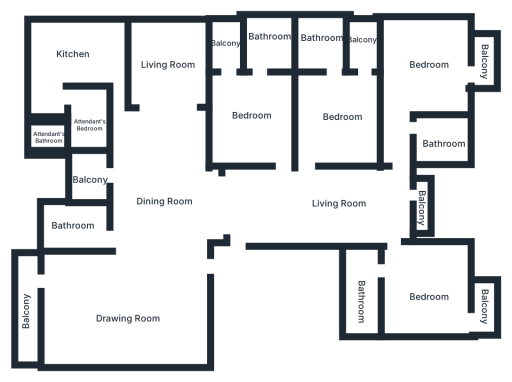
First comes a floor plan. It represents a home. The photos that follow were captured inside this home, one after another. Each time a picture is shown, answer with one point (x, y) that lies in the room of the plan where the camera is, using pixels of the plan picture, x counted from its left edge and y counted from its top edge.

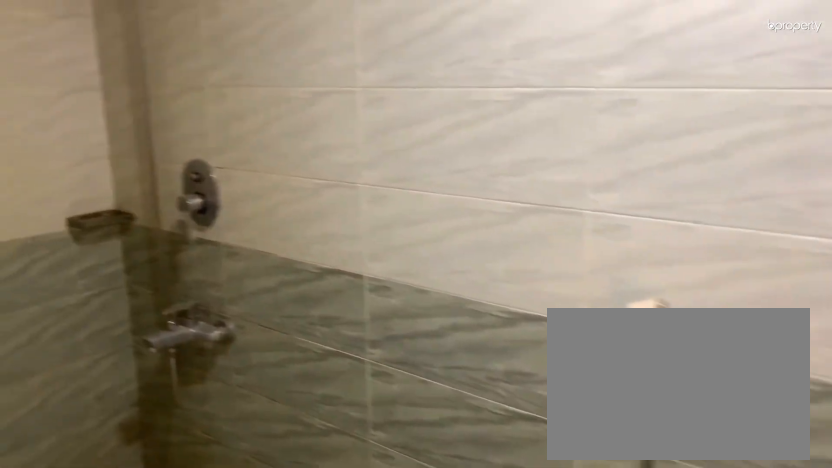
(442, 140)
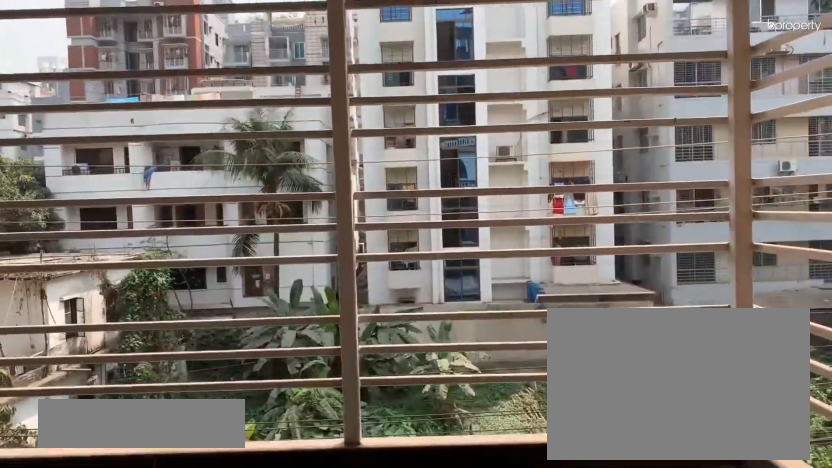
(484, 55)
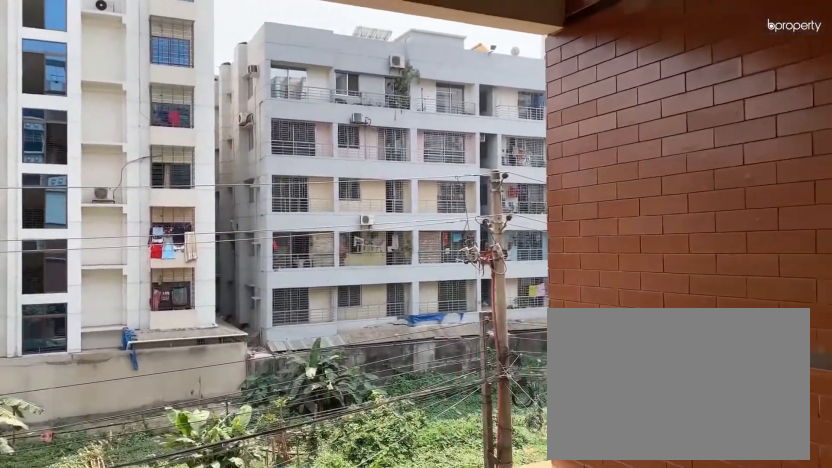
(422, 209)
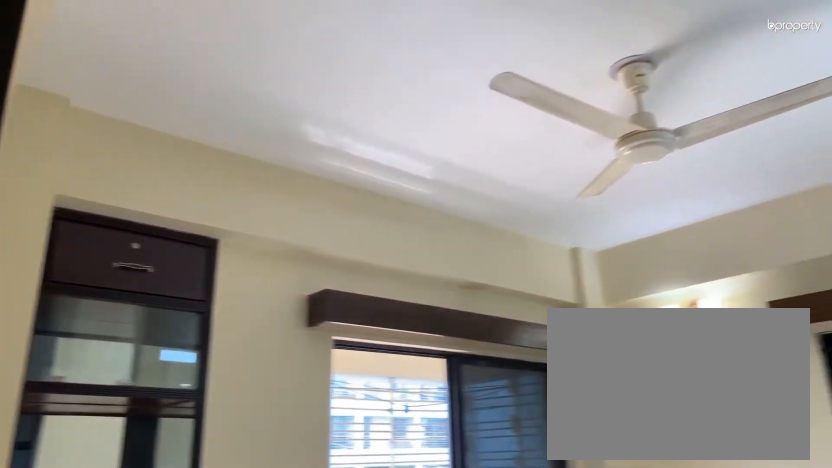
(422, 290)
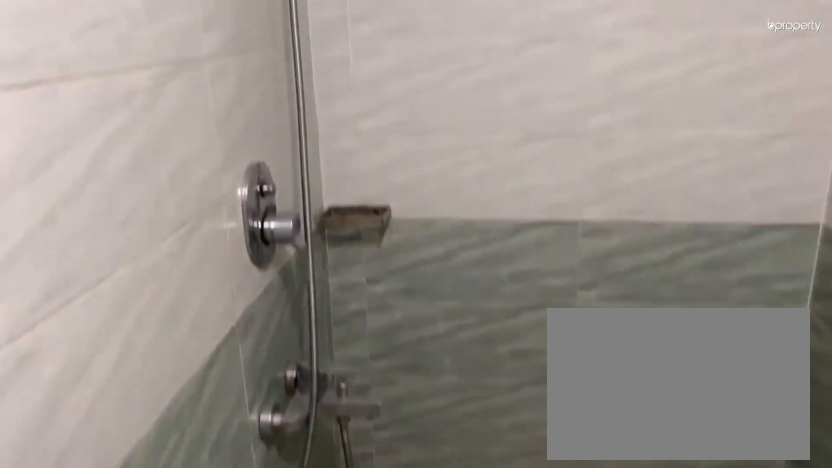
(361, 296)
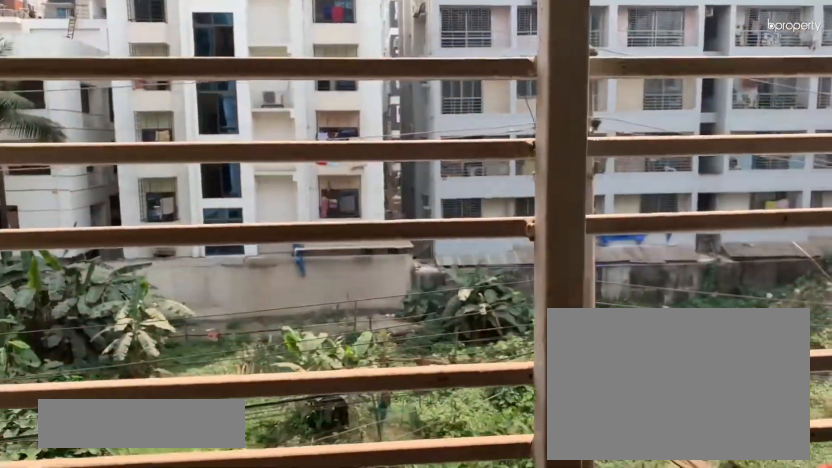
(487, 301)
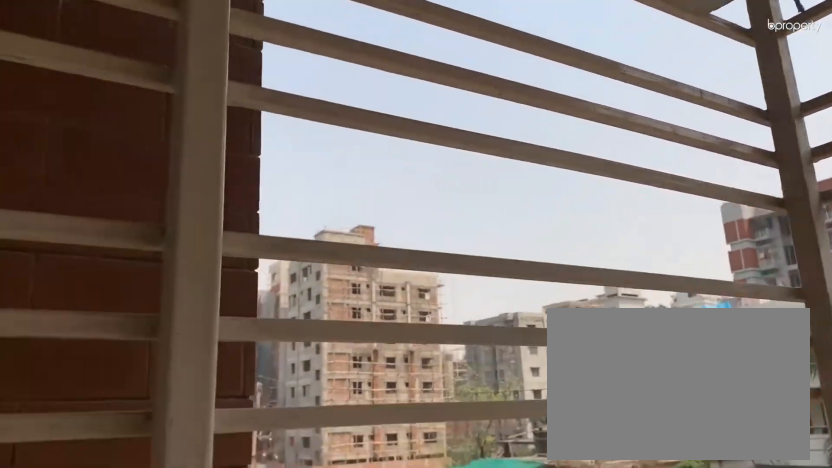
(487, 300)
